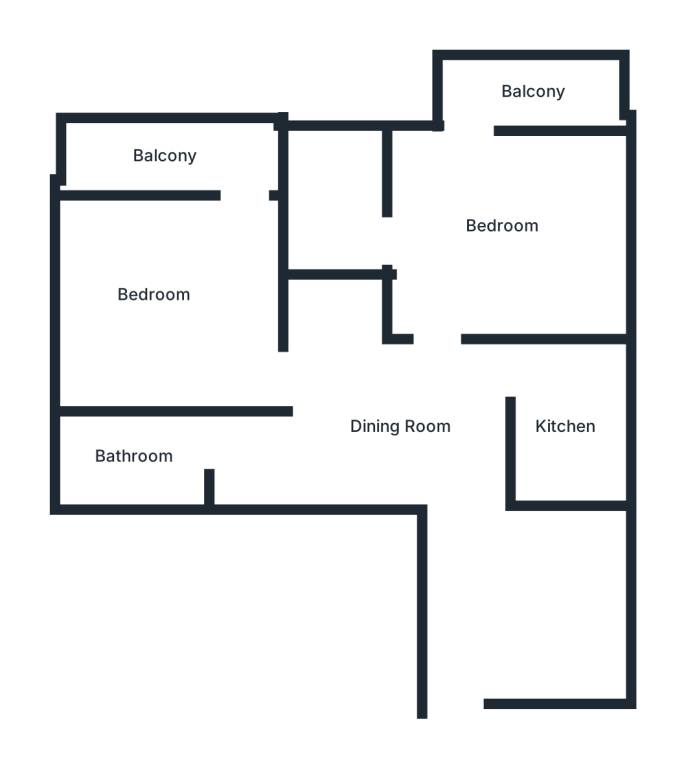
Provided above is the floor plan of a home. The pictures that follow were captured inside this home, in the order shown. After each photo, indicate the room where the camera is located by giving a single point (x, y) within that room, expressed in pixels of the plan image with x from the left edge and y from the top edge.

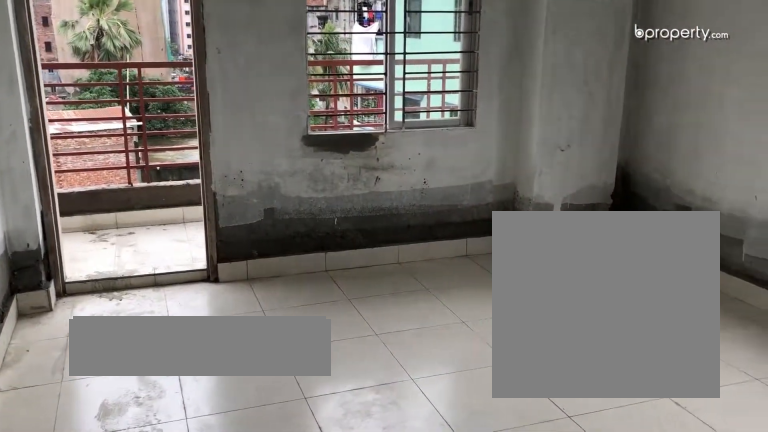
(501, 227)
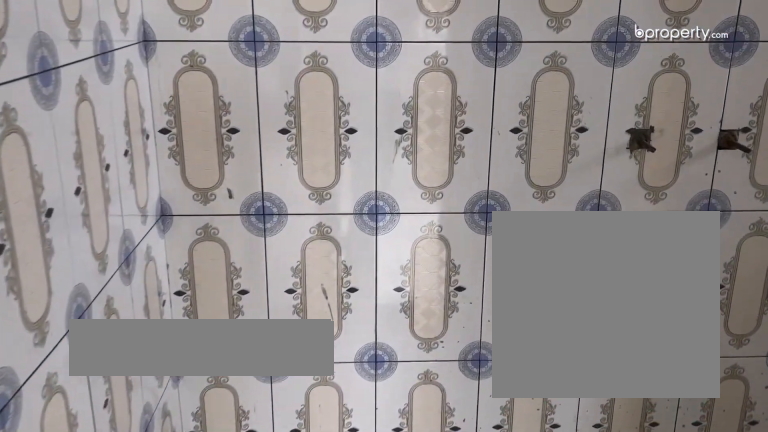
(338, 202)
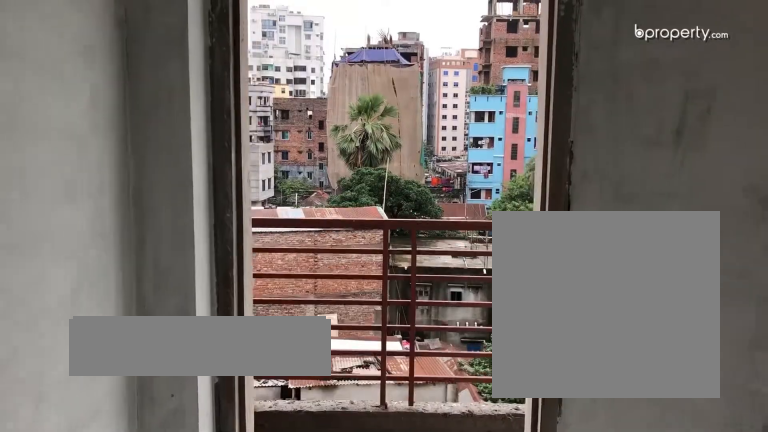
(532, 90)
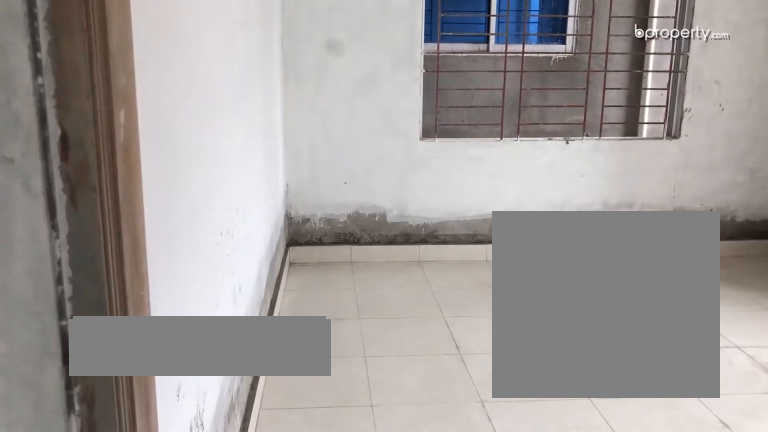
(153, 292)
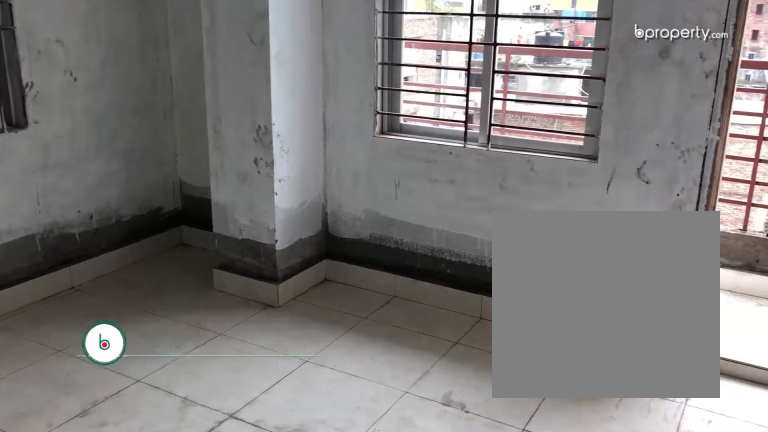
(153, 292)
